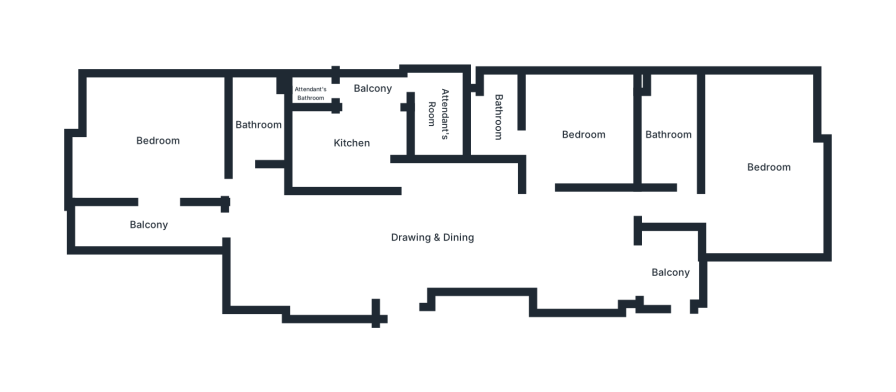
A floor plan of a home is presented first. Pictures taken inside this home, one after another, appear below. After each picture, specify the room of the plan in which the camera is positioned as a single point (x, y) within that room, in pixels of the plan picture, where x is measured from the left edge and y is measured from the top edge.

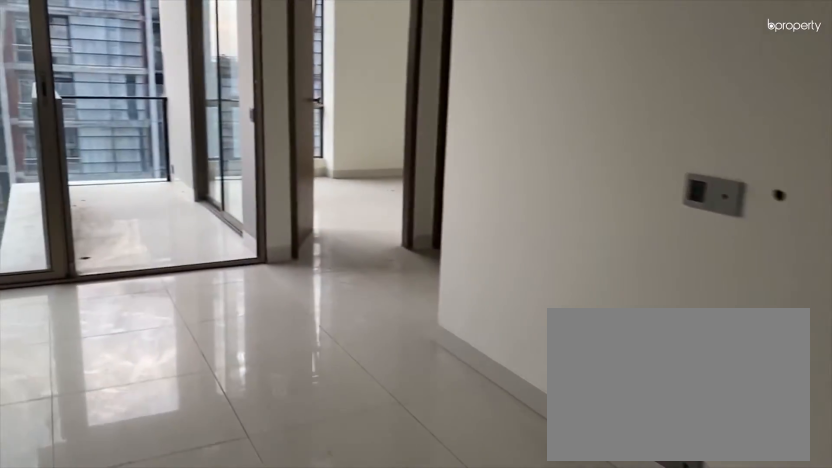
(283, 246)
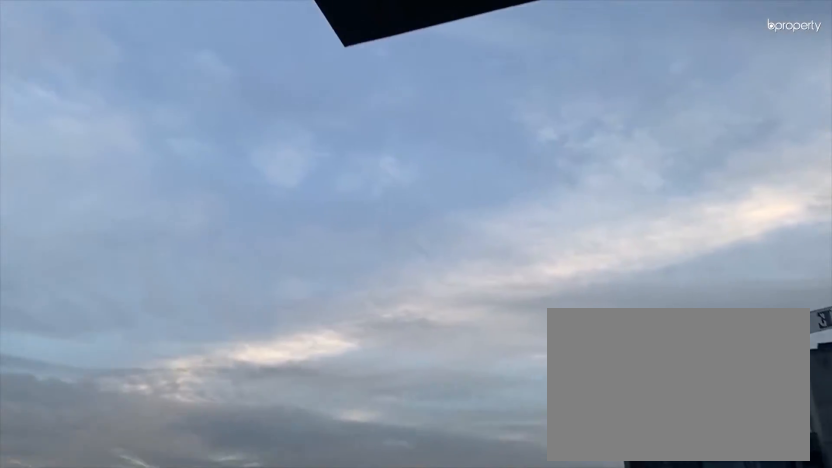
(148, 225)
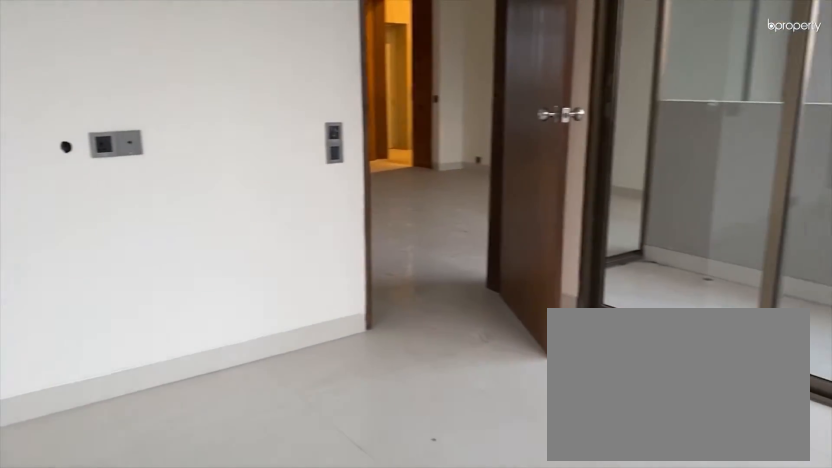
(158, 140)
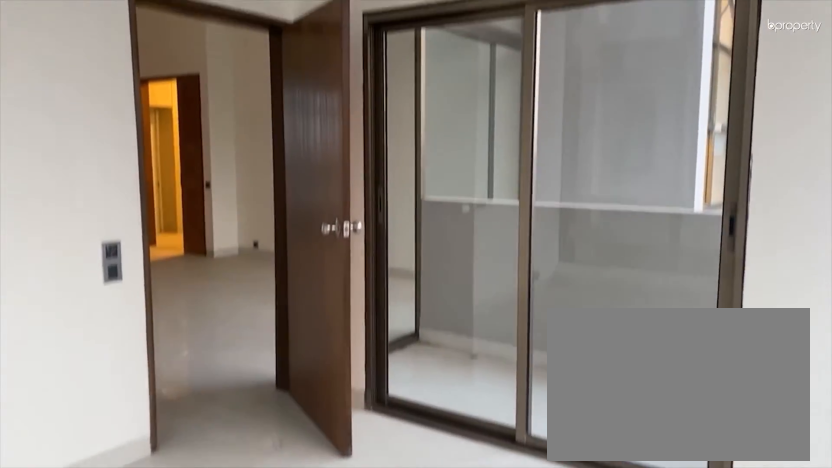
(158, 140)
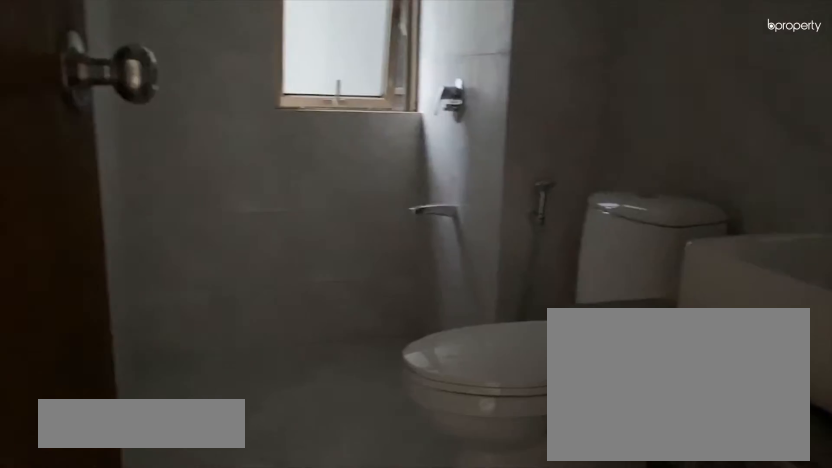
(257, 131)
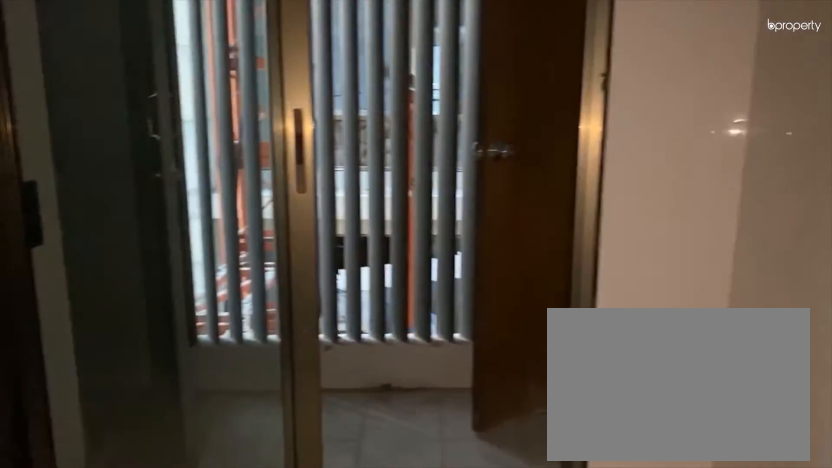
(352, 145)
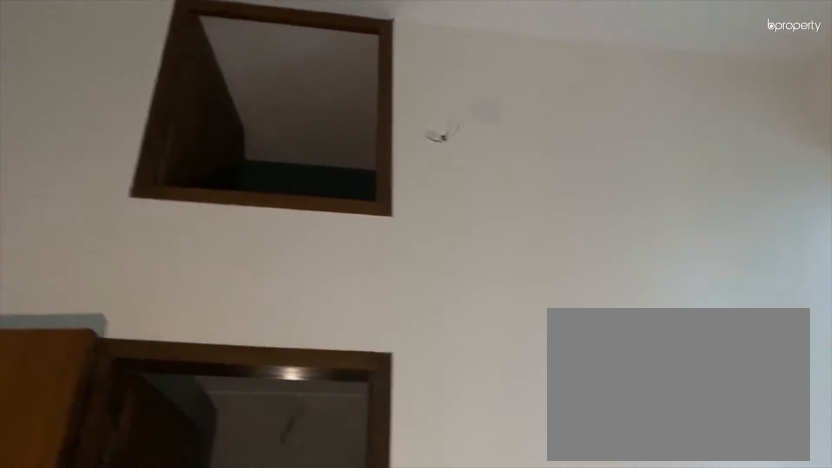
(574, 135)
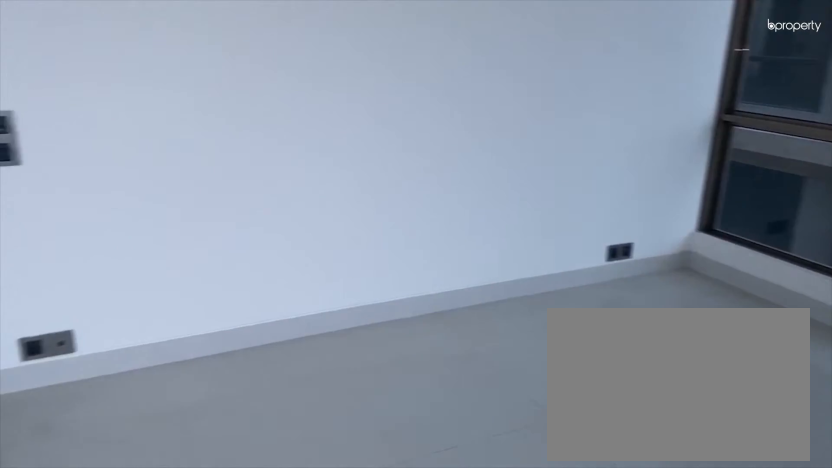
(769, 210)
